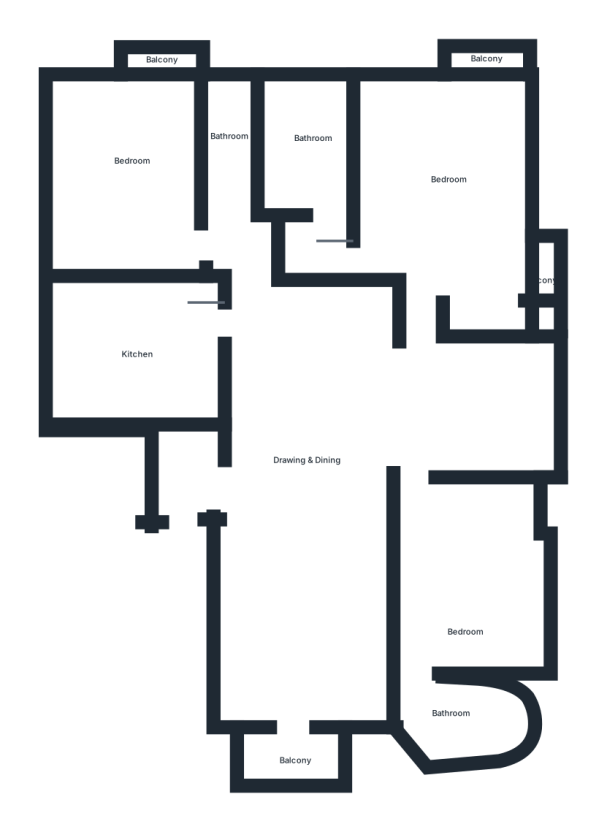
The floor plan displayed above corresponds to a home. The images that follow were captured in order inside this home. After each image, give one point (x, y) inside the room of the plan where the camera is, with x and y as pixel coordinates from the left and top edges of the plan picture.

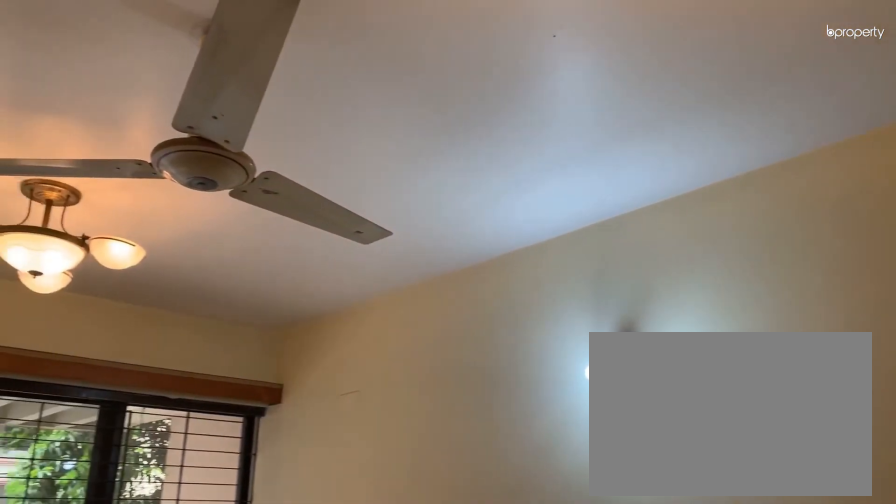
(308, 447)
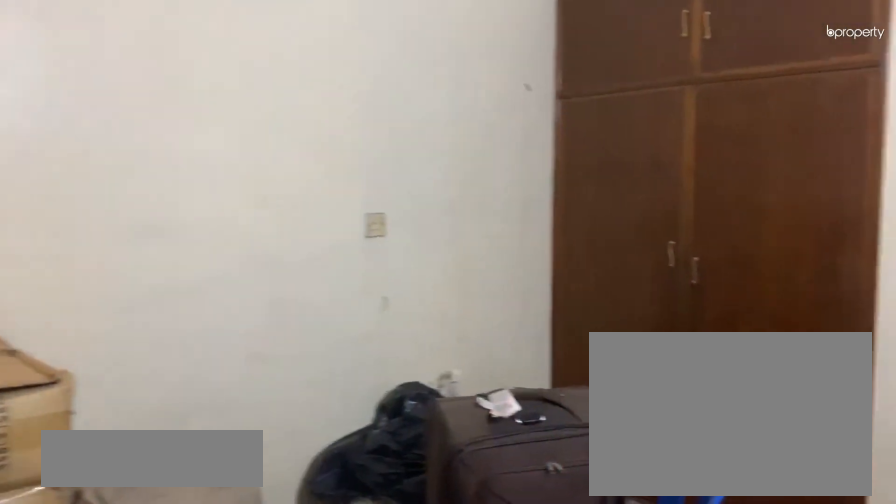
(134, 165)
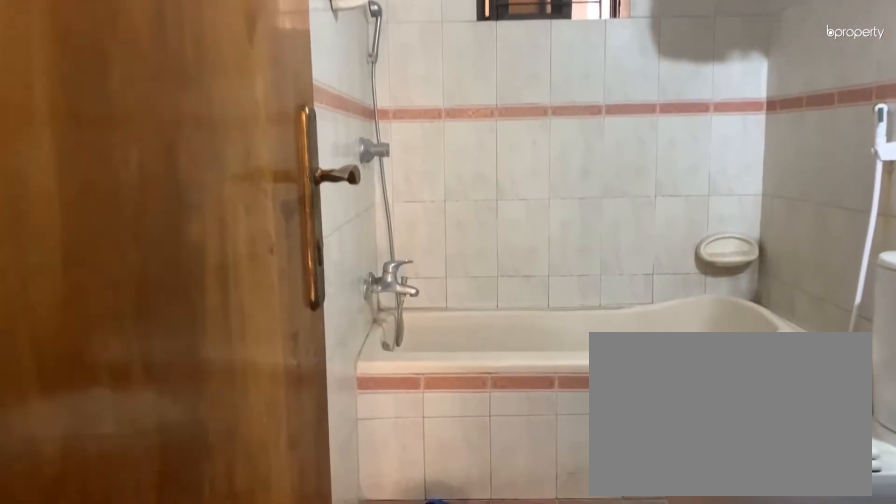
(234, 174)
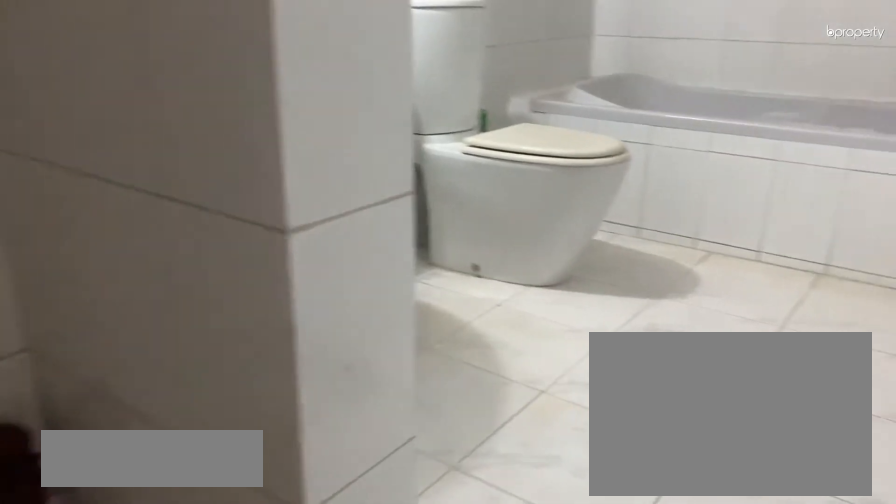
(309, 146)
